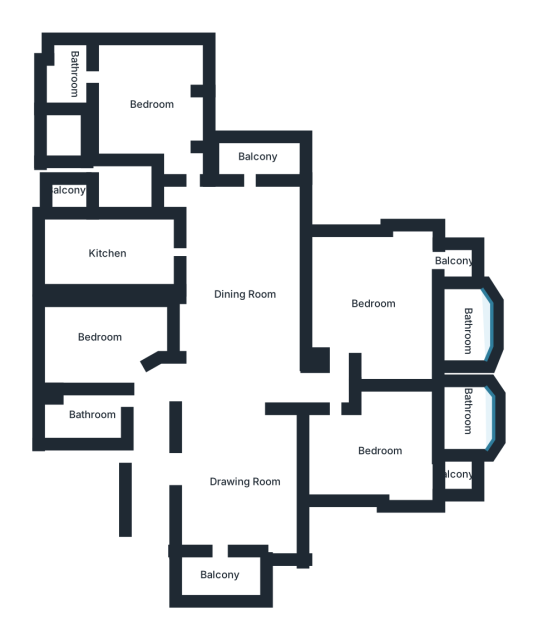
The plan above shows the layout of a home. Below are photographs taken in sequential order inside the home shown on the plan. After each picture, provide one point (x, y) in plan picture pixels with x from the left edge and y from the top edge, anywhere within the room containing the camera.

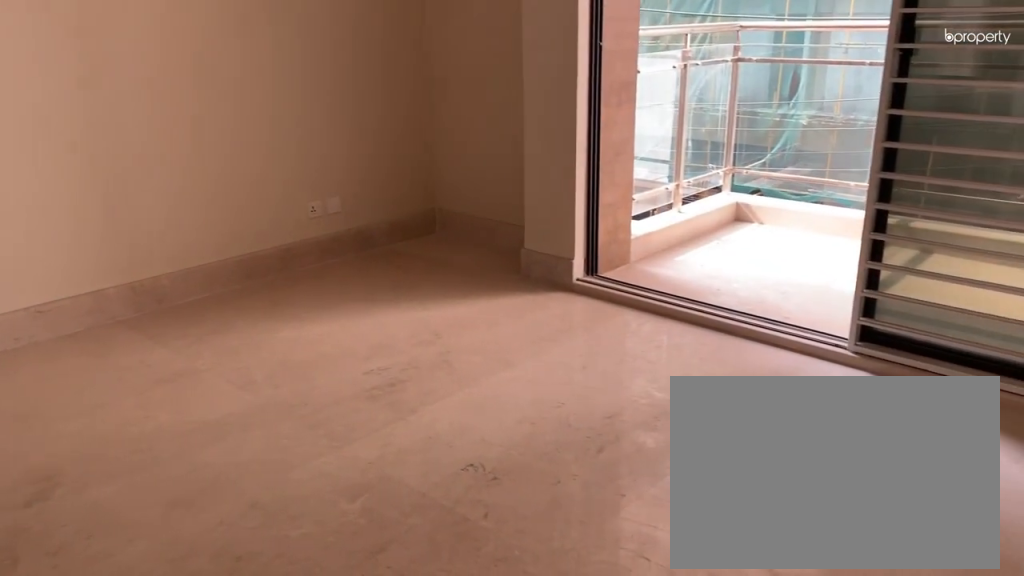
(241, 484)
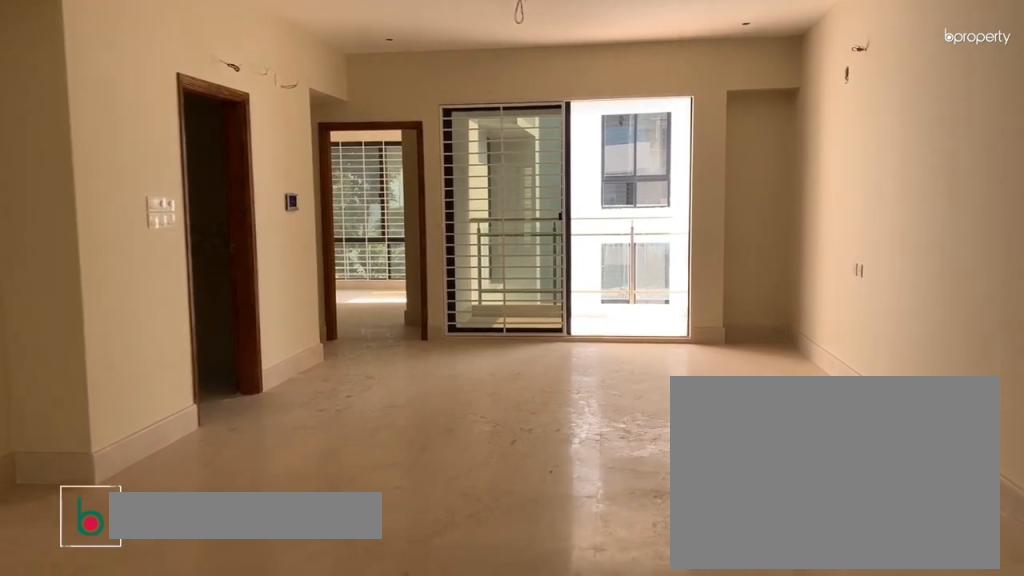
(243, 295)
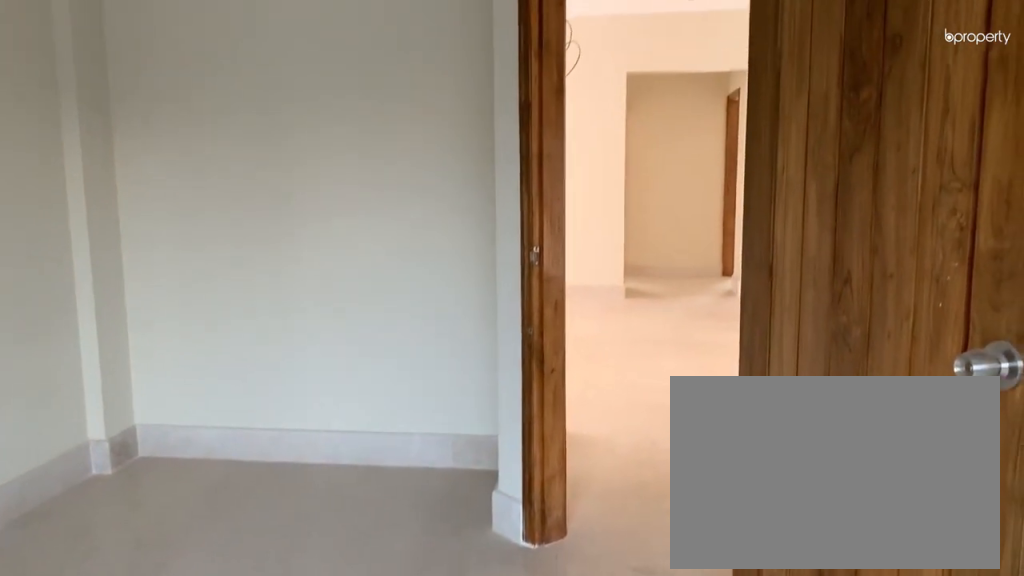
(100, 336)
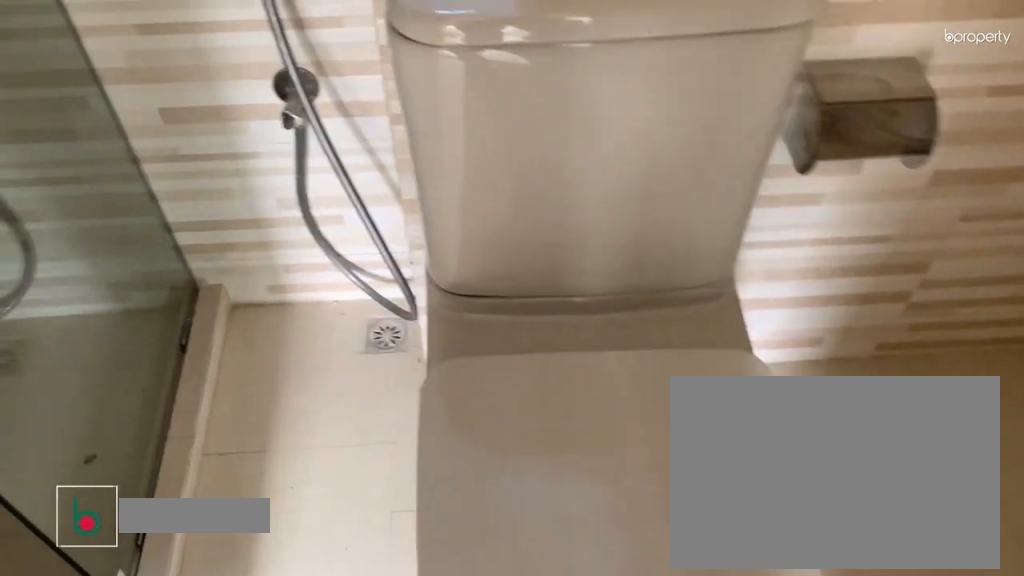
(72, 71)
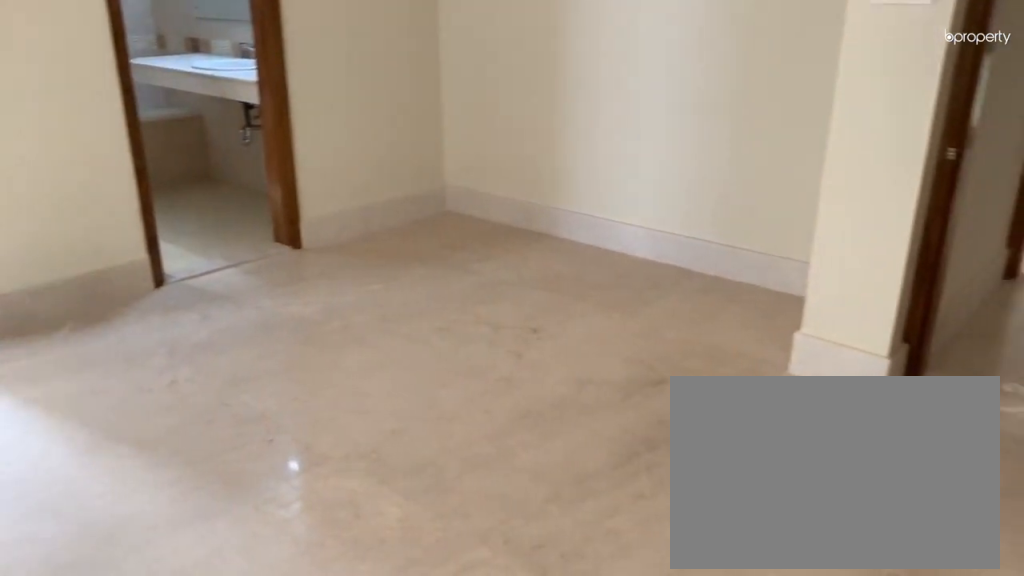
(375, 304)
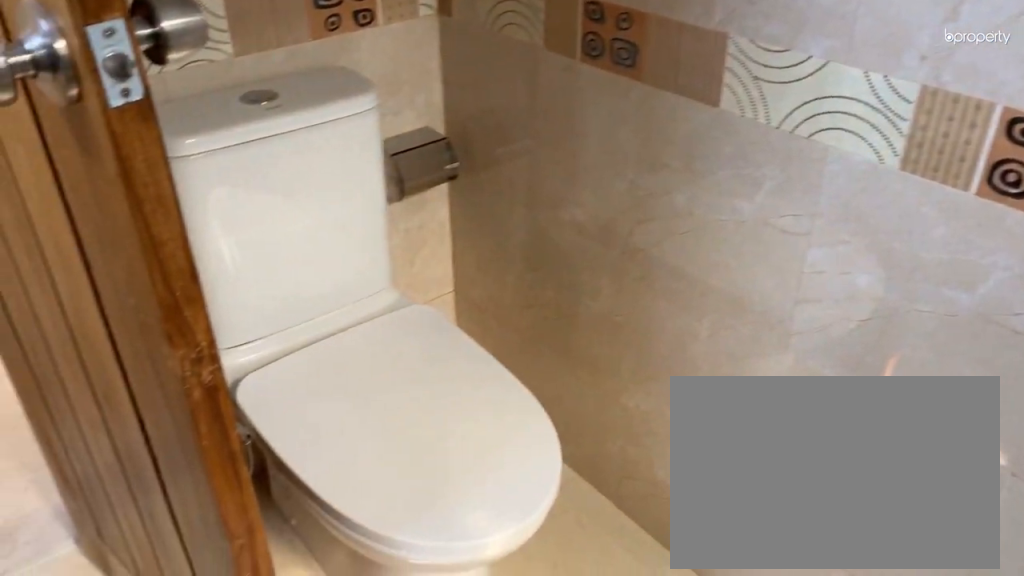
(462, 330)
